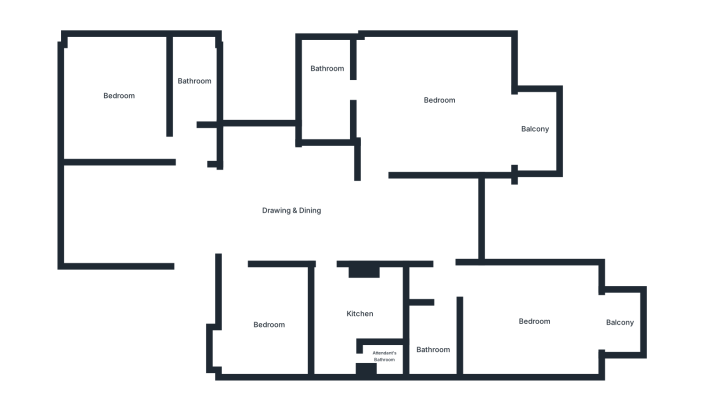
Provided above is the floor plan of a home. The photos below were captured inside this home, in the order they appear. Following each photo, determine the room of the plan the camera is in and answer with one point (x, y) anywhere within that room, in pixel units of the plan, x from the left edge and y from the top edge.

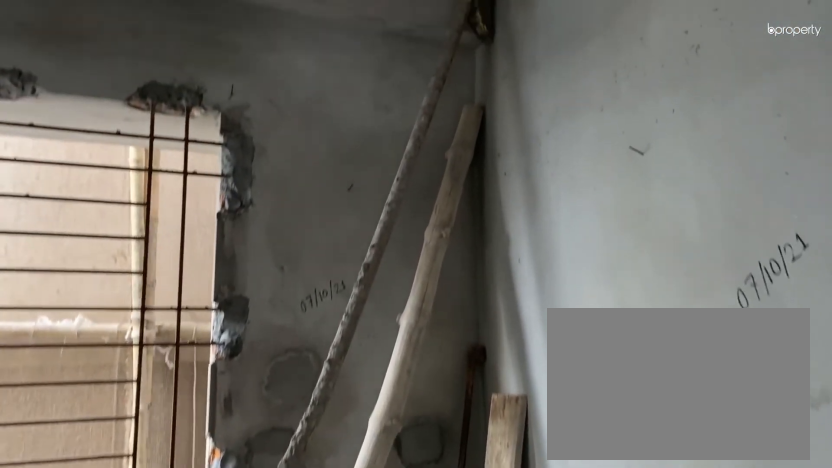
(117, 97)
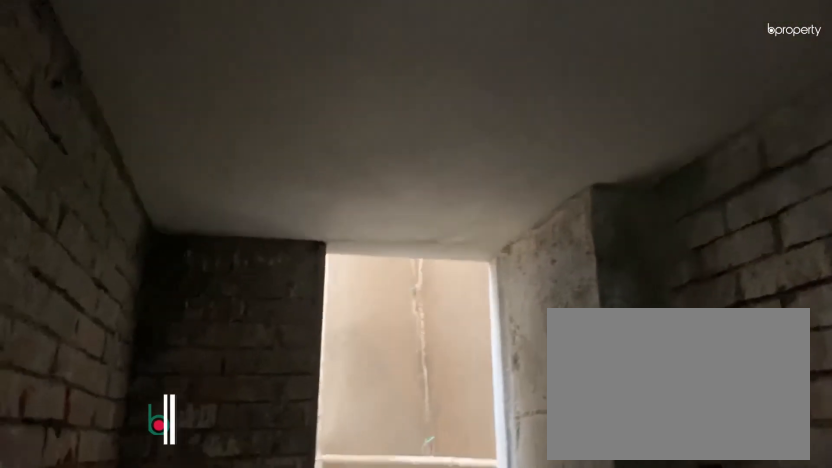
(191, 83)
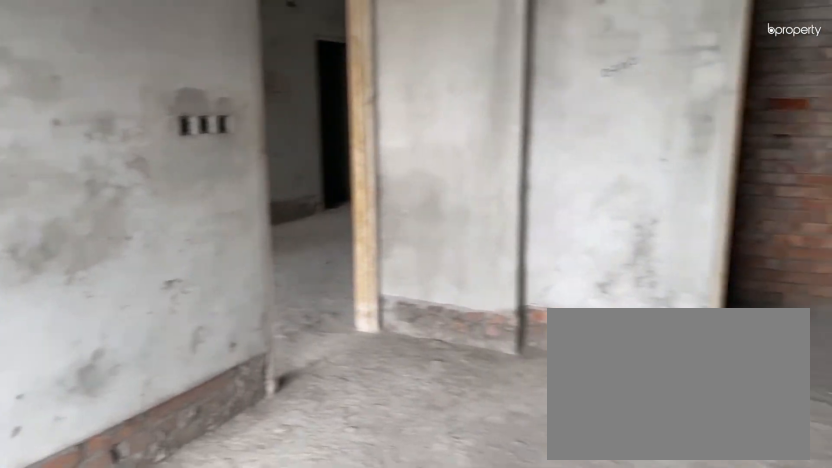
(439, 107)
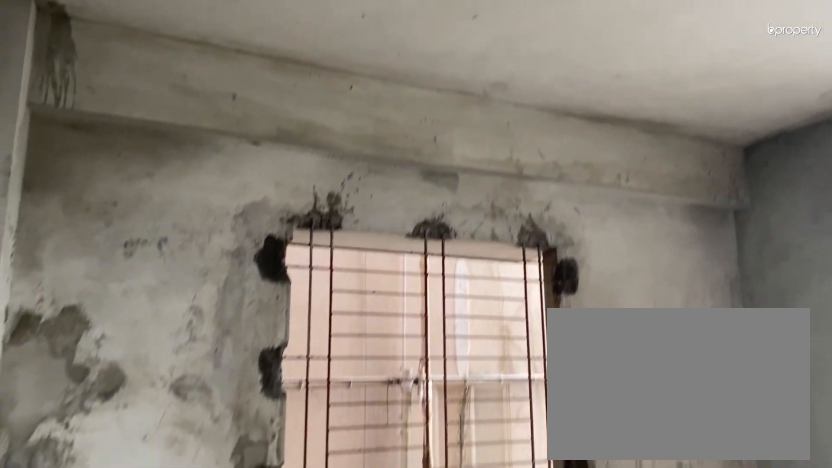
(439, 107)
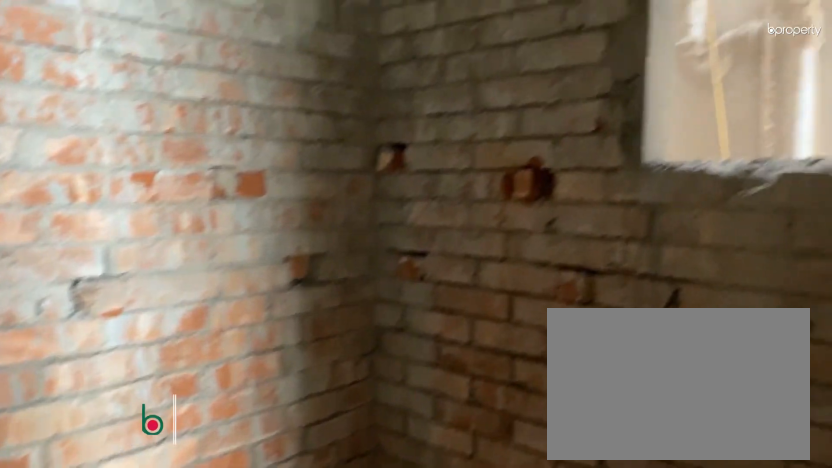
(325, 92)
